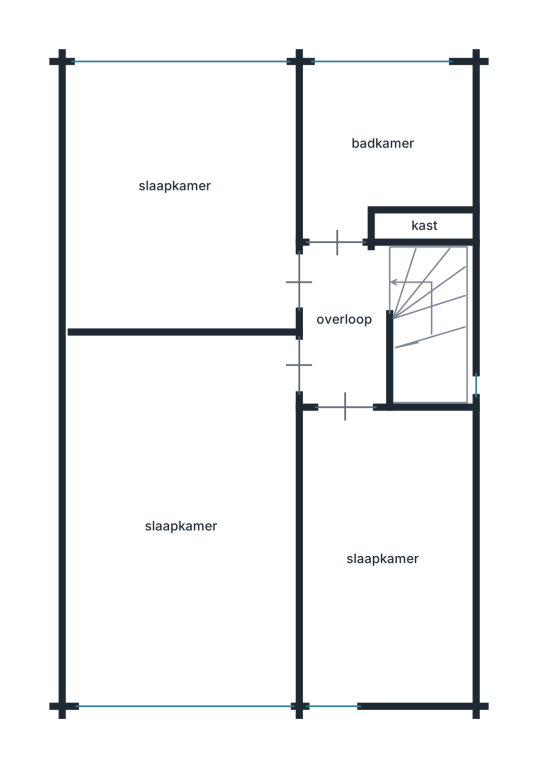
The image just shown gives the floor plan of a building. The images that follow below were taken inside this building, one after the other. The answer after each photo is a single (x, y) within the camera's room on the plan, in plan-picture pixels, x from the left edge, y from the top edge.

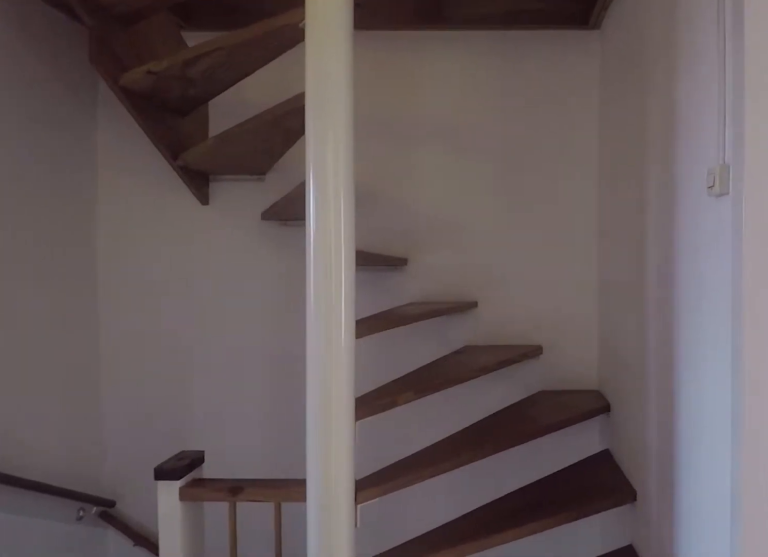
(344, 325)
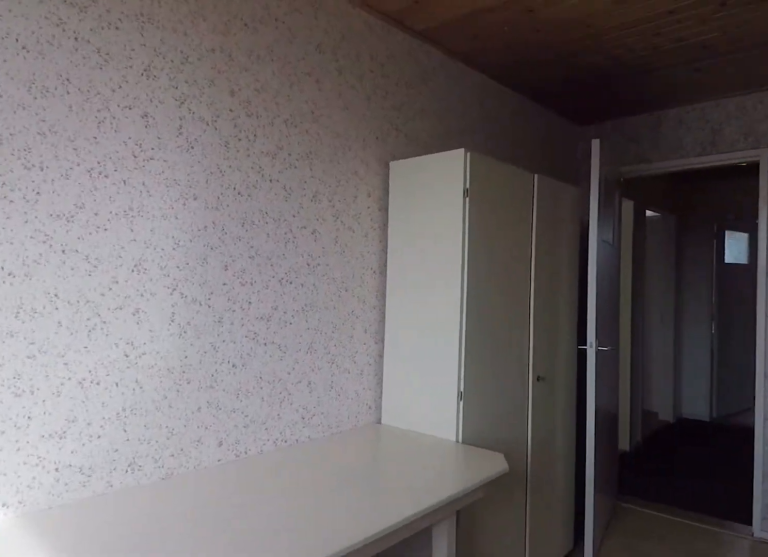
(385, 556)
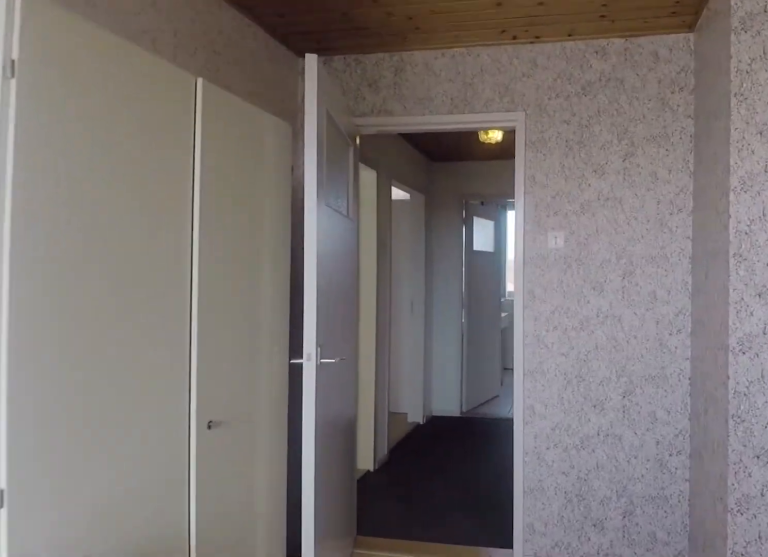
(385, 556)
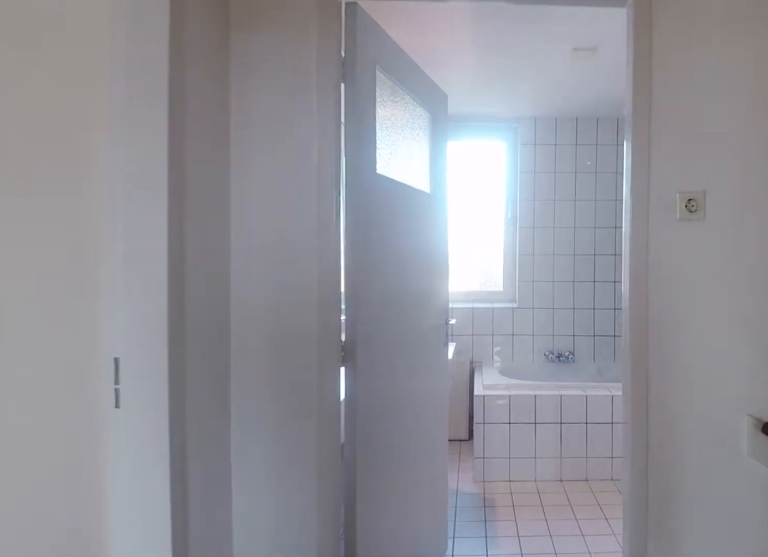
(345, 325)
